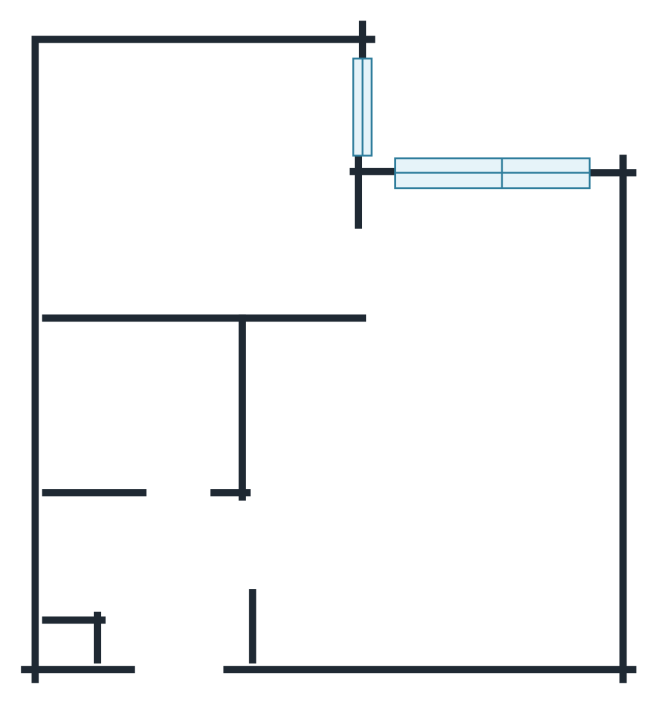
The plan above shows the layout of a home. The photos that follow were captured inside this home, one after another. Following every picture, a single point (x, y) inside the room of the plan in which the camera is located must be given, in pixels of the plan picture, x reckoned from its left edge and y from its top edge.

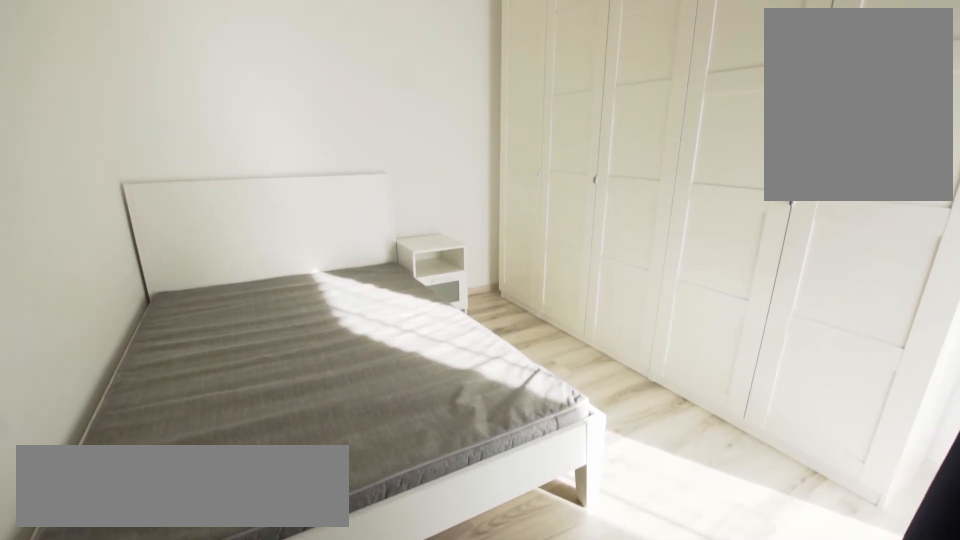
(190, 168)
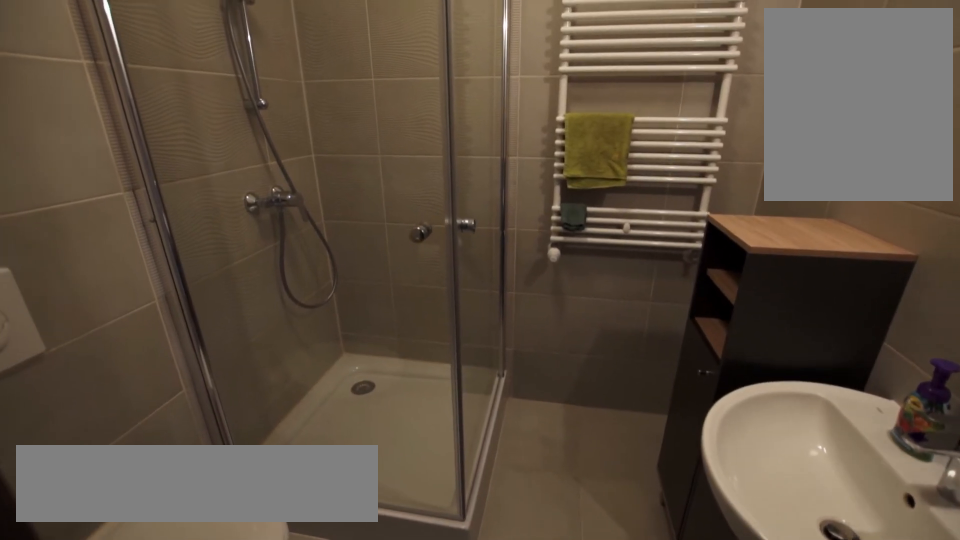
(124, 410)
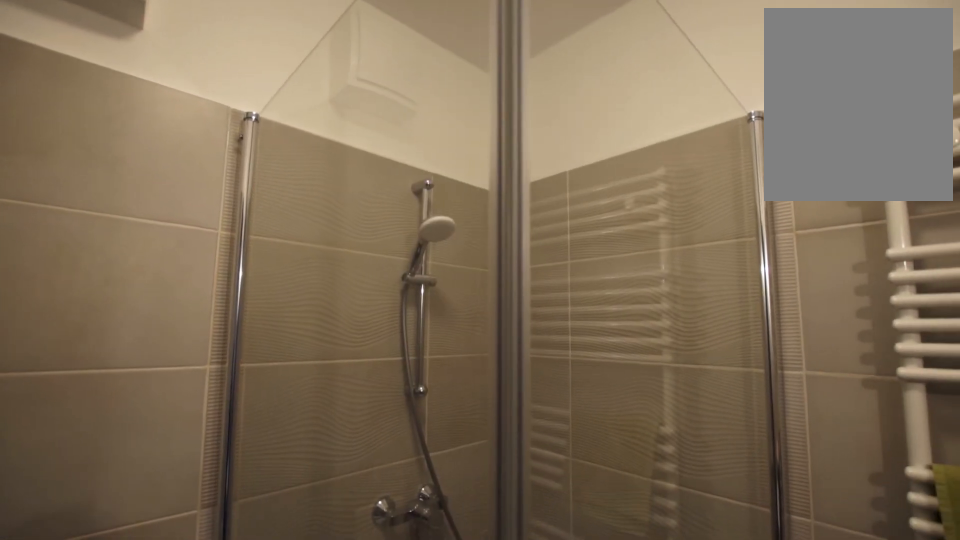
(125, 411)
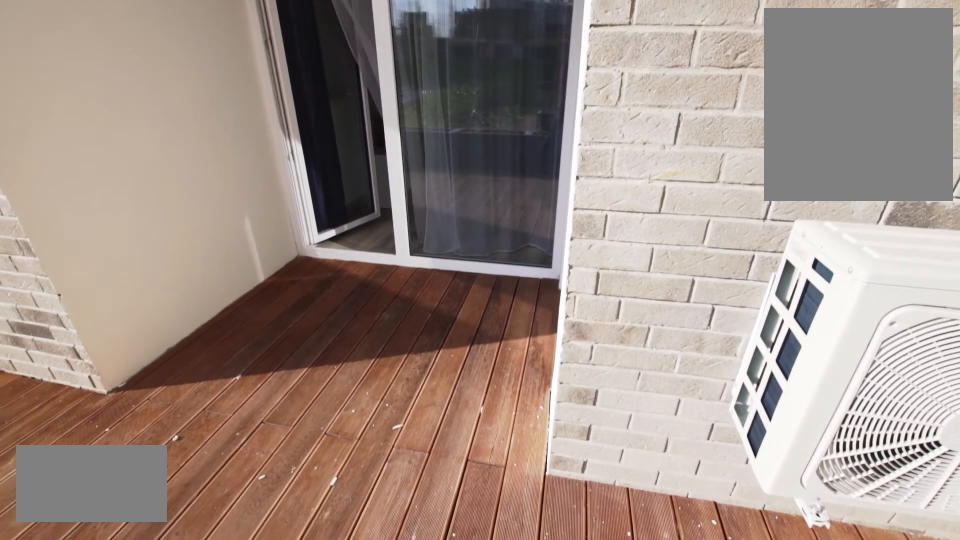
(498, 86)
